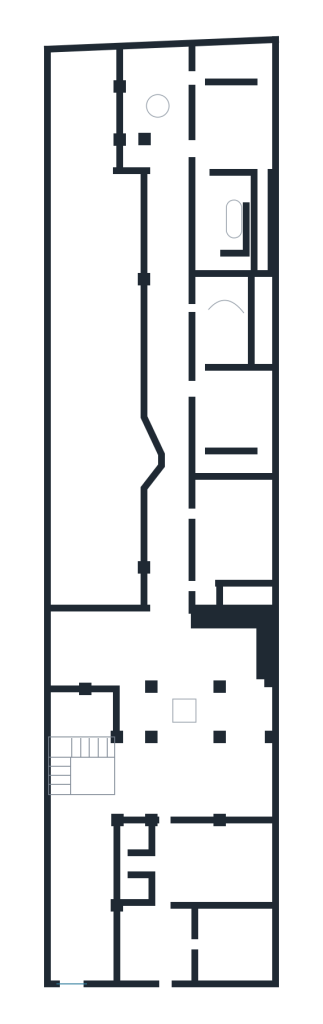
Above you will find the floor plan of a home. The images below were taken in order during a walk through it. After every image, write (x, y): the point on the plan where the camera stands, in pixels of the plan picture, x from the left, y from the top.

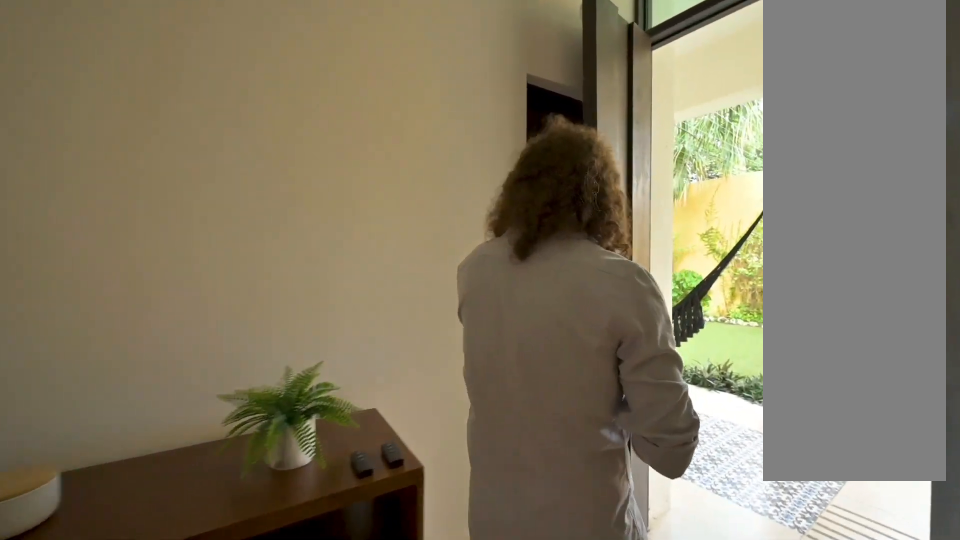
(210, 154)
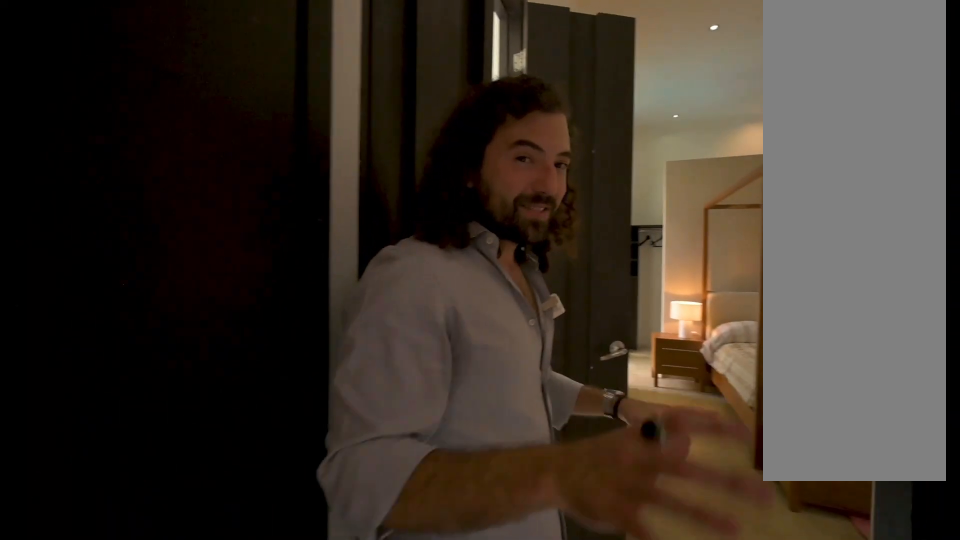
(206, 163)
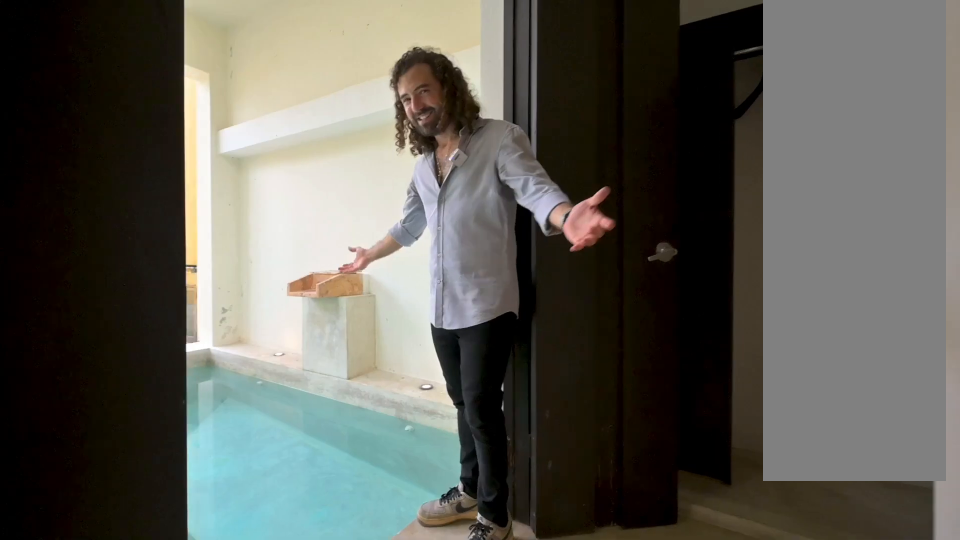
(208, 70)
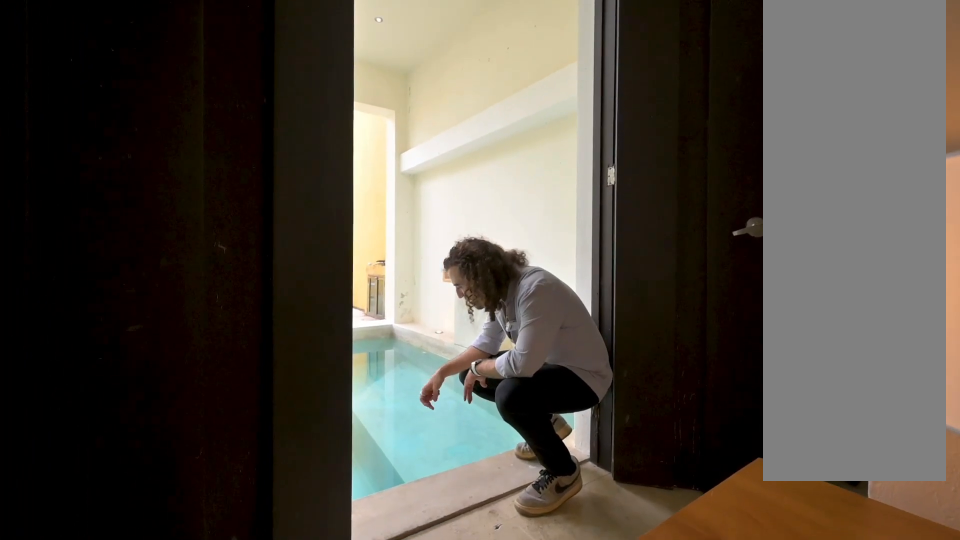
(208, 70)
